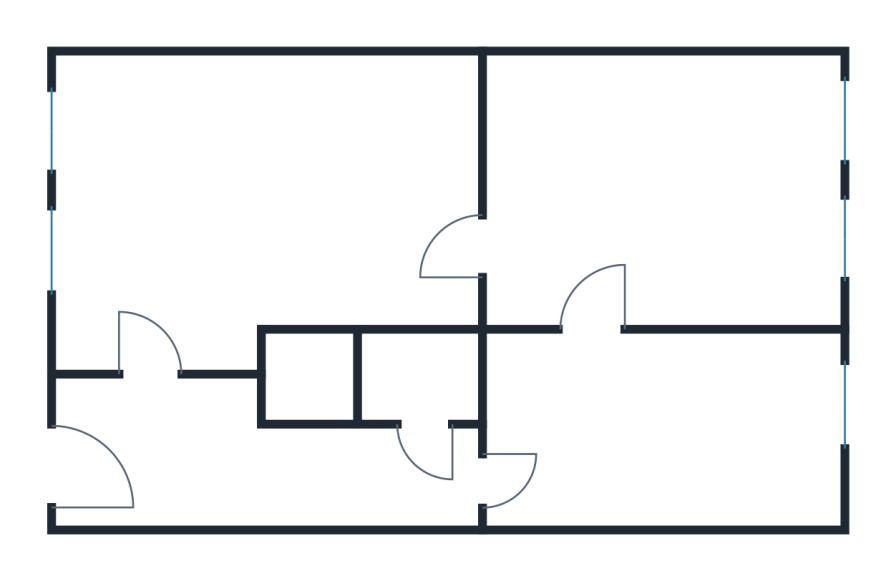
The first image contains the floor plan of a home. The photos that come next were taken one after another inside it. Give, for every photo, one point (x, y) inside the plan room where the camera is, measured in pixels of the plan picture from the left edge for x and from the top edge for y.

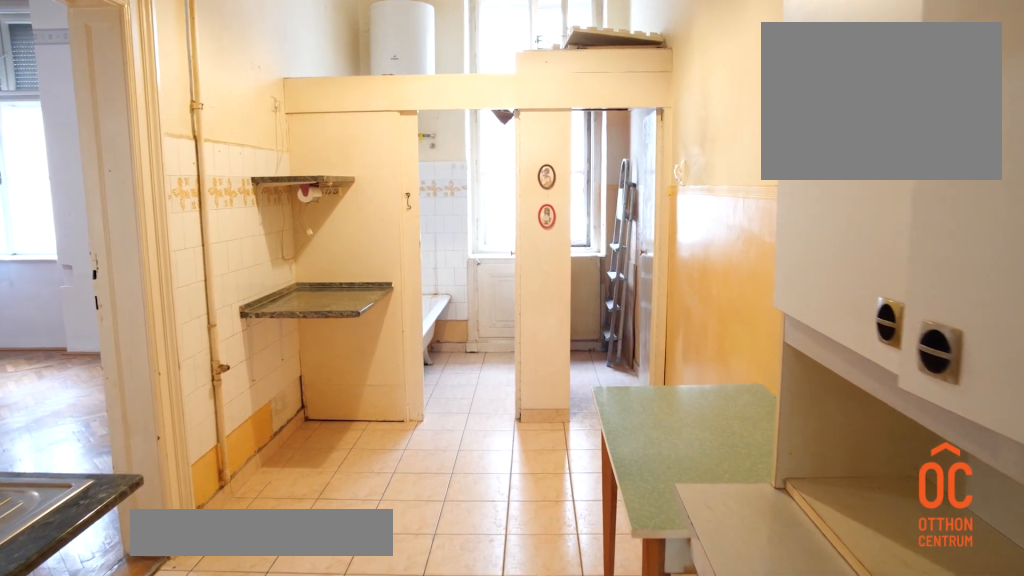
(669, 431)
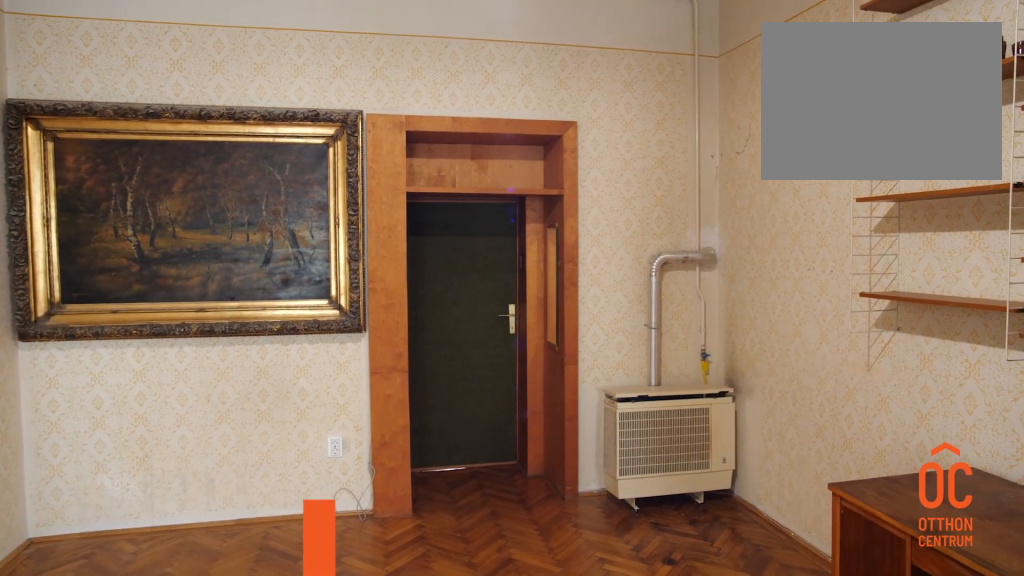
(251, 194)
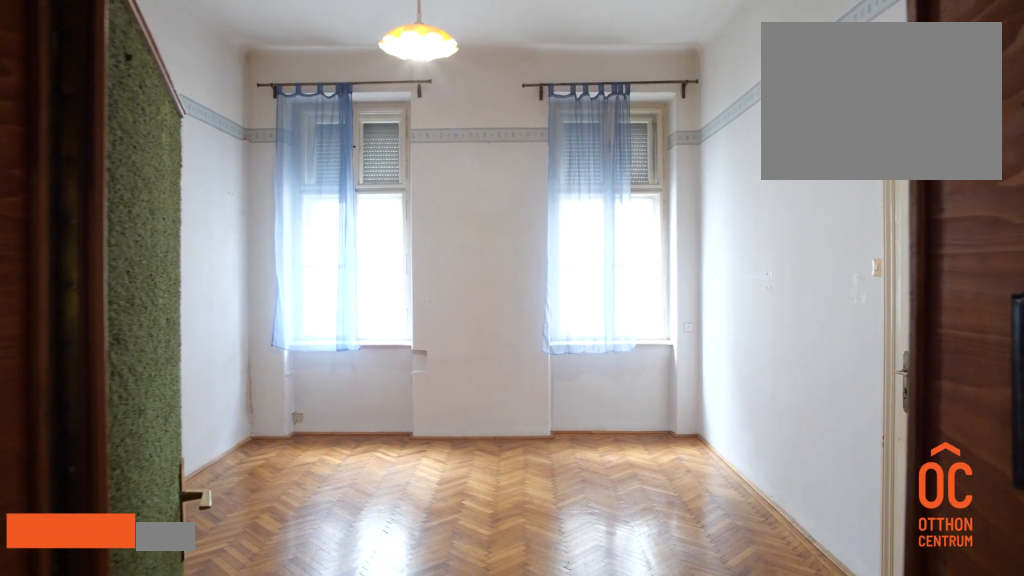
(668, 191)
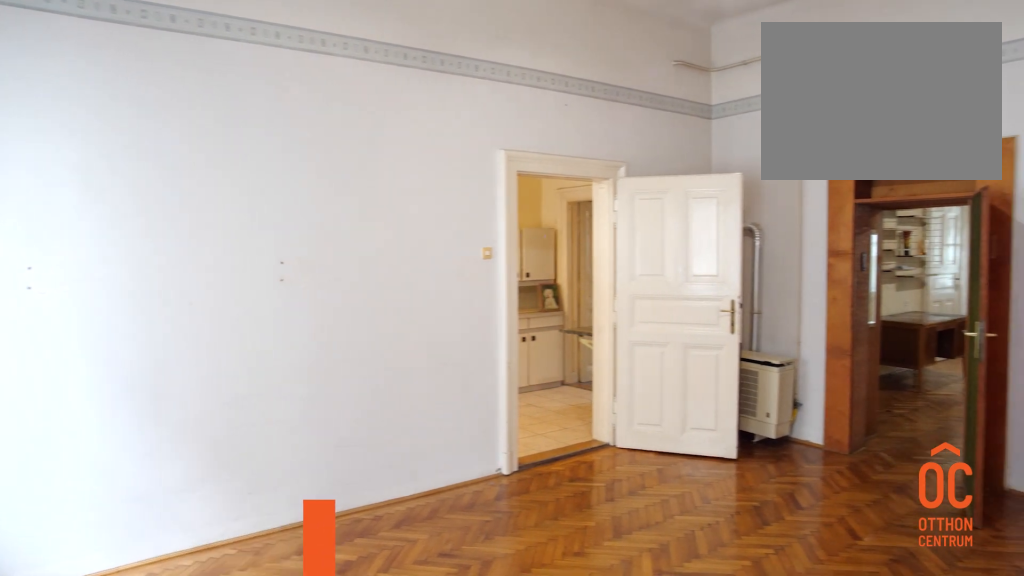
(667, 191)
